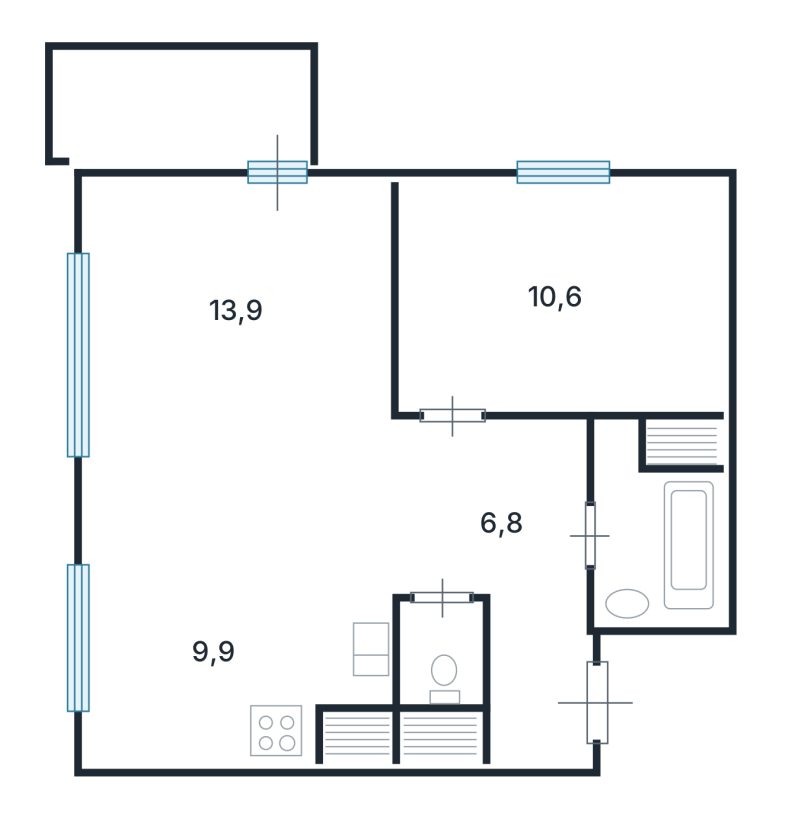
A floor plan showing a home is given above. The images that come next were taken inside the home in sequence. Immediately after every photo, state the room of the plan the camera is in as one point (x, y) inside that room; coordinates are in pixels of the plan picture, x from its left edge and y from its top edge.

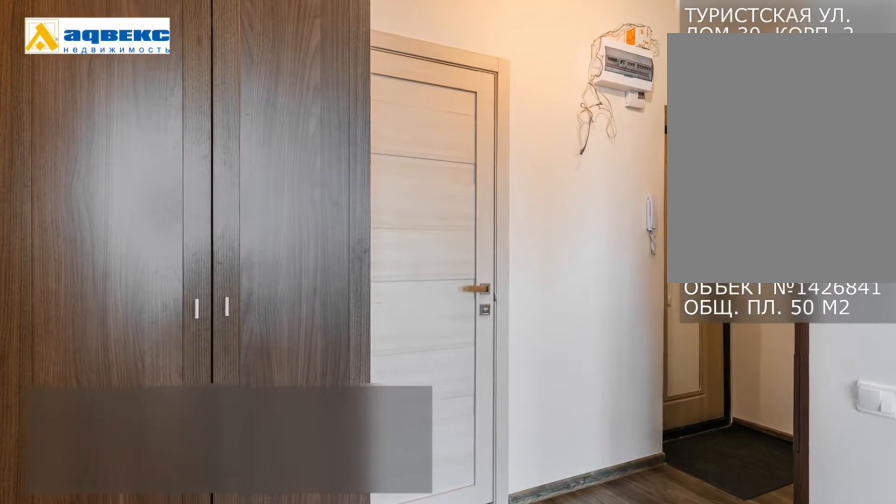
(505, 511)
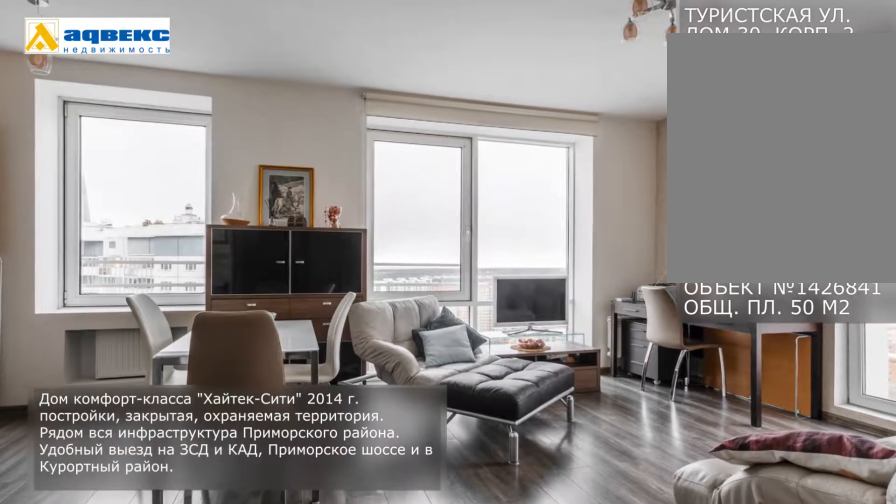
(246, 320)
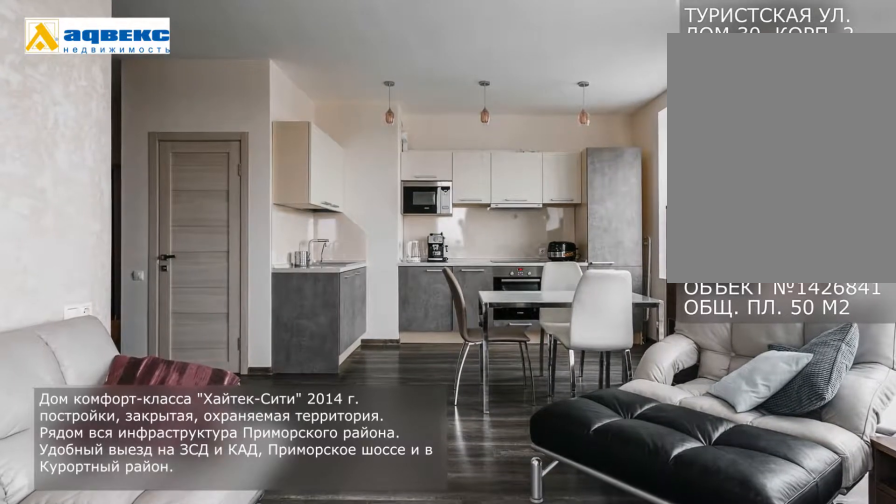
(246, 320)
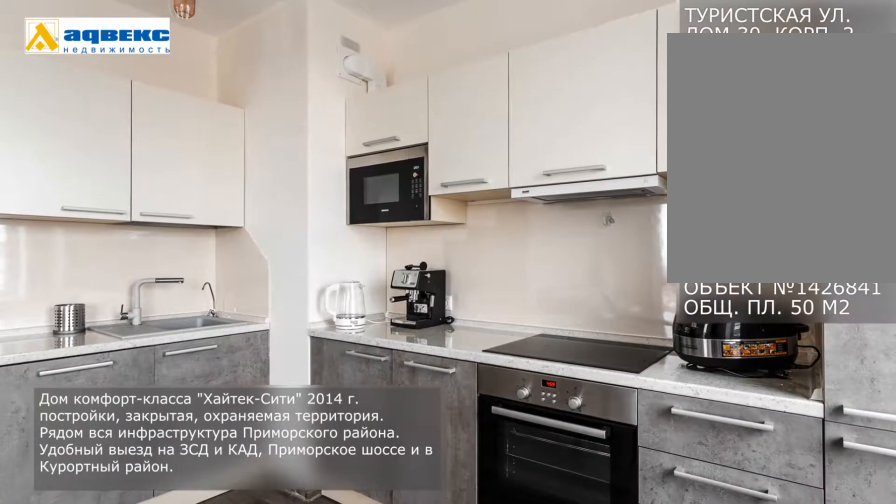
(212, 645)
